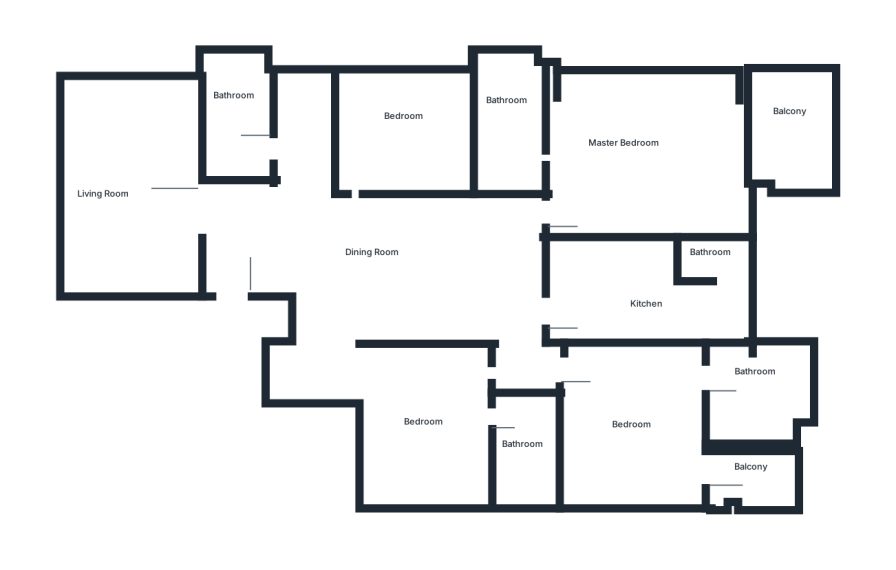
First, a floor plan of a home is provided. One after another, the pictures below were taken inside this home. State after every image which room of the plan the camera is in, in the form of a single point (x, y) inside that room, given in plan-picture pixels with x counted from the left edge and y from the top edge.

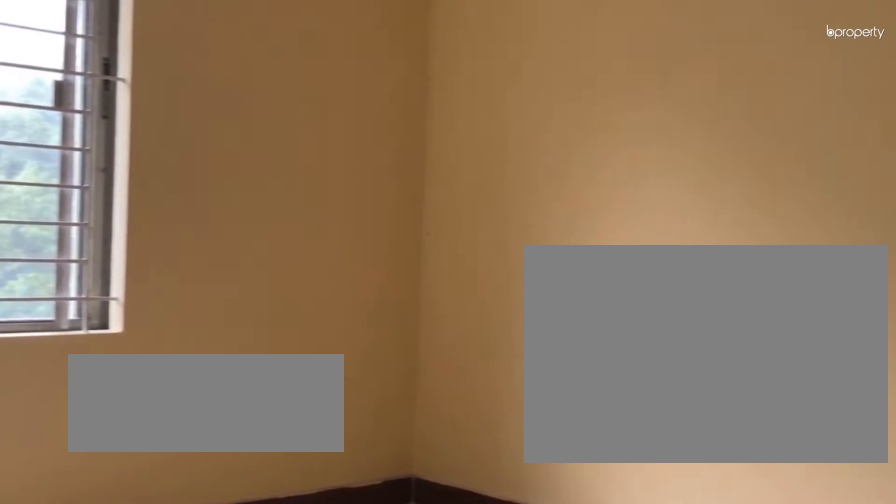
(457, 421)
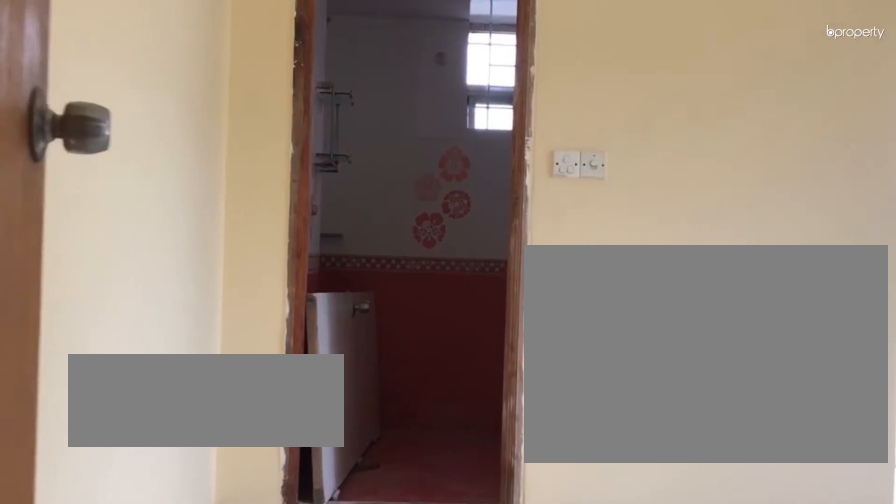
(651, 401)
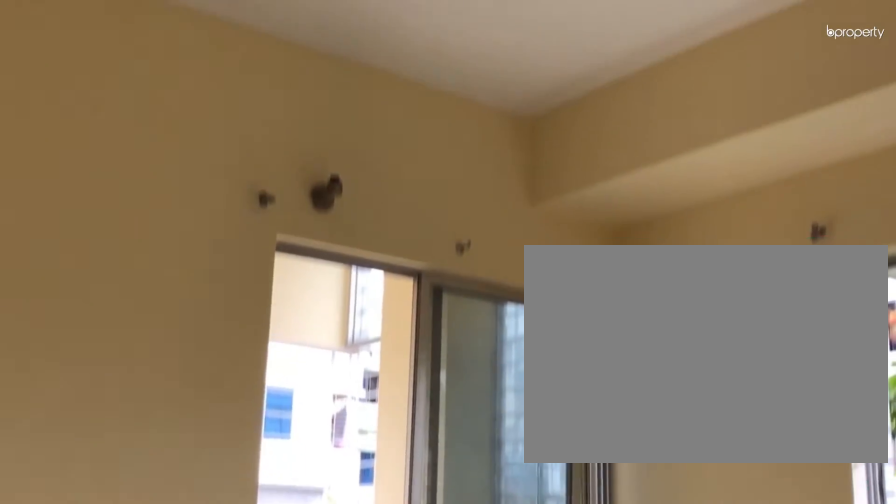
(651, 401)
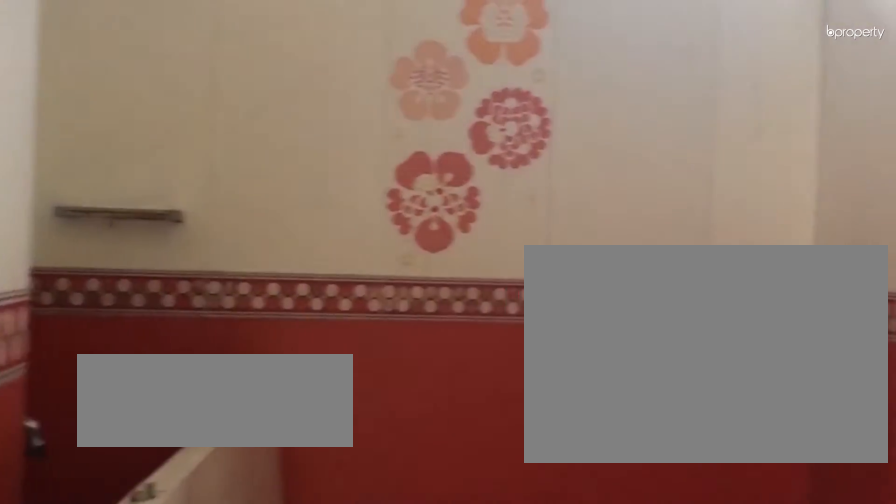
(735, 374)
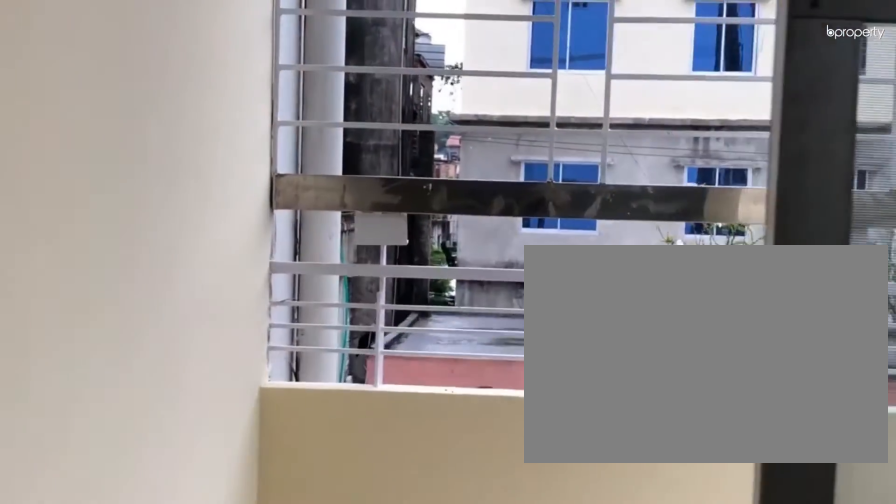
(746, 468)
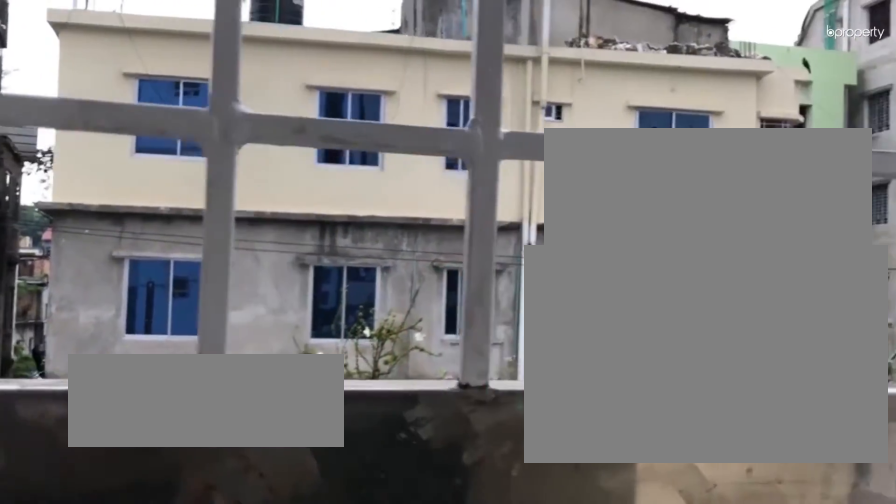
(746, 468)
